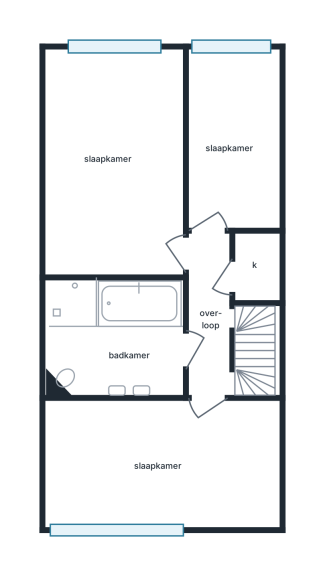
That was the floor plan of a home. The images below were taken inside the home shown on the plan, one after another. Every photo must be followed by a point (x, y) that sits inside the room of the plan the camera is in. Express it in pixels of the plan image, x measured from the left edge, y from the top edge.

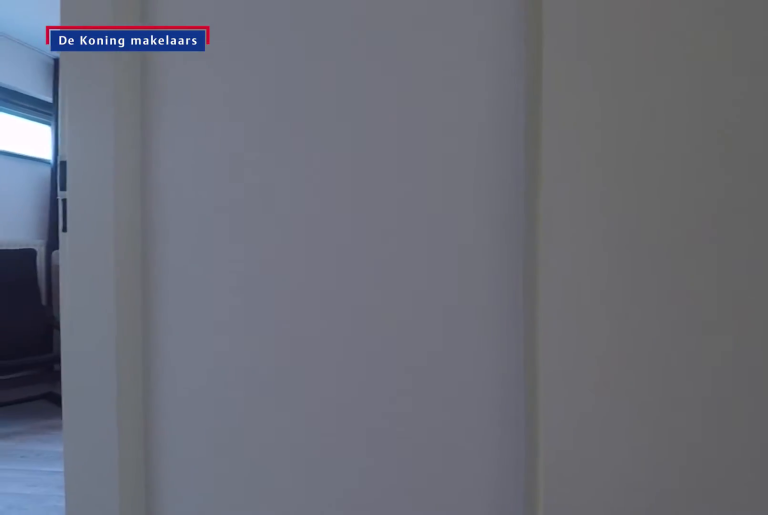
(212, 330)
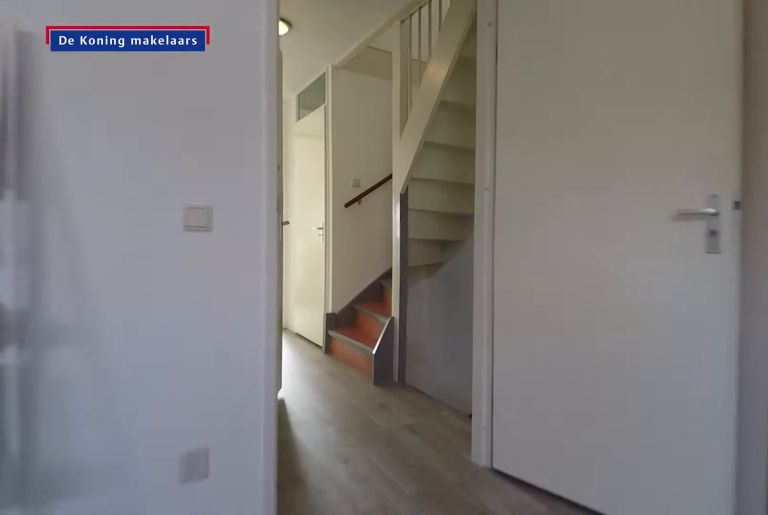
(163, 462)
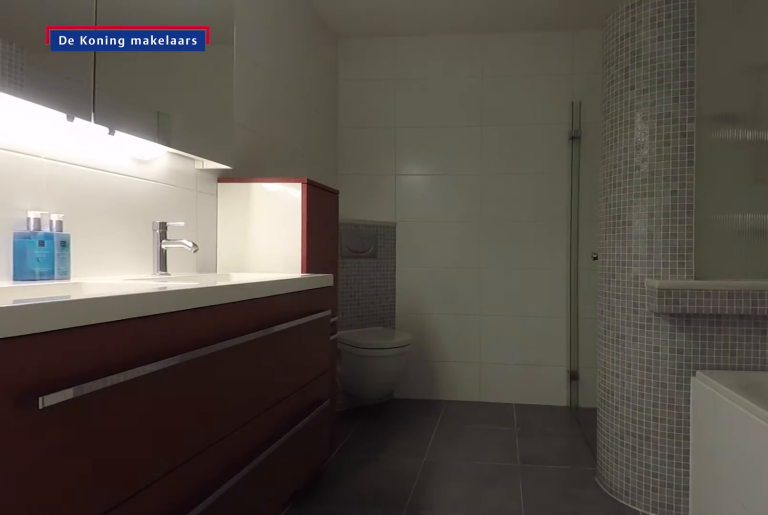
(116, 345)
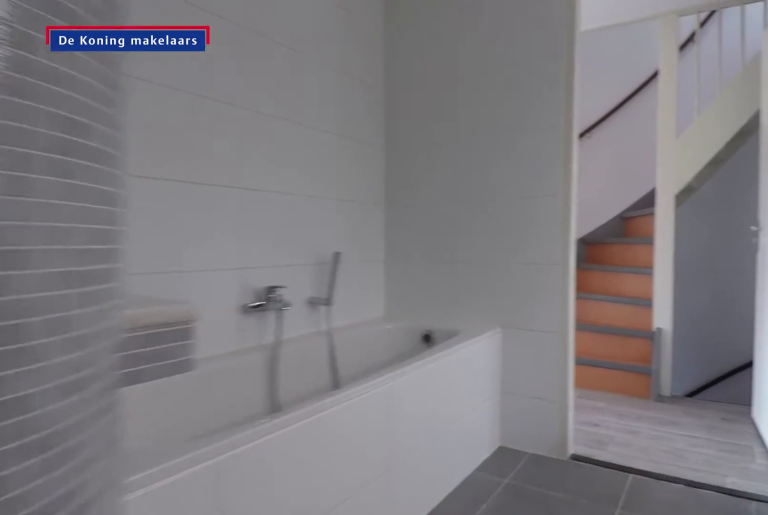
(116, 345)
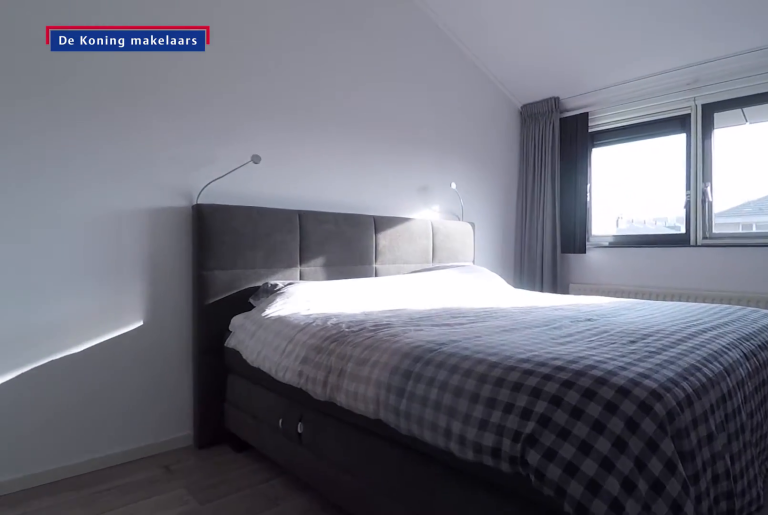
(110, 112)
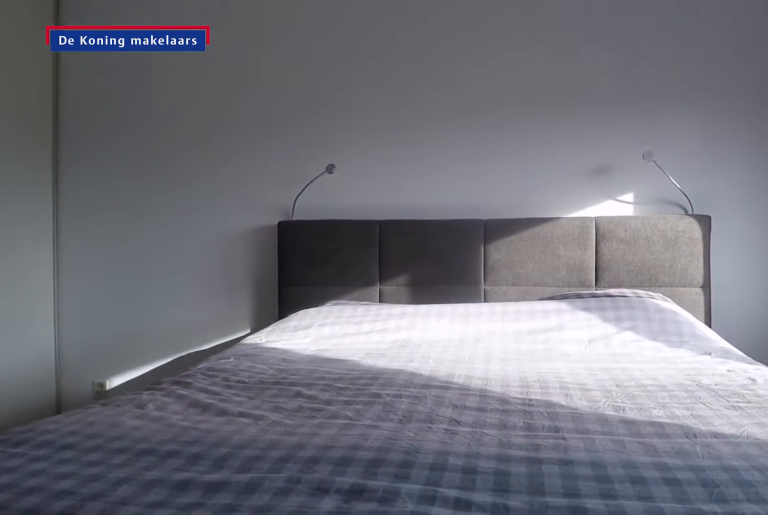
(110, 112)
